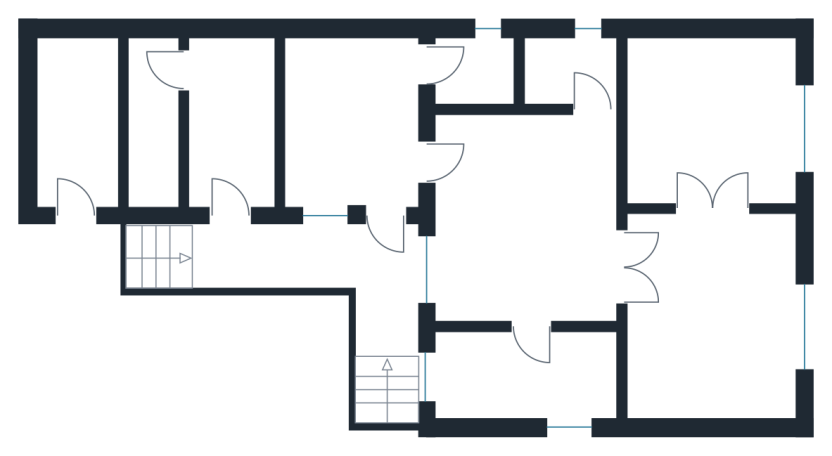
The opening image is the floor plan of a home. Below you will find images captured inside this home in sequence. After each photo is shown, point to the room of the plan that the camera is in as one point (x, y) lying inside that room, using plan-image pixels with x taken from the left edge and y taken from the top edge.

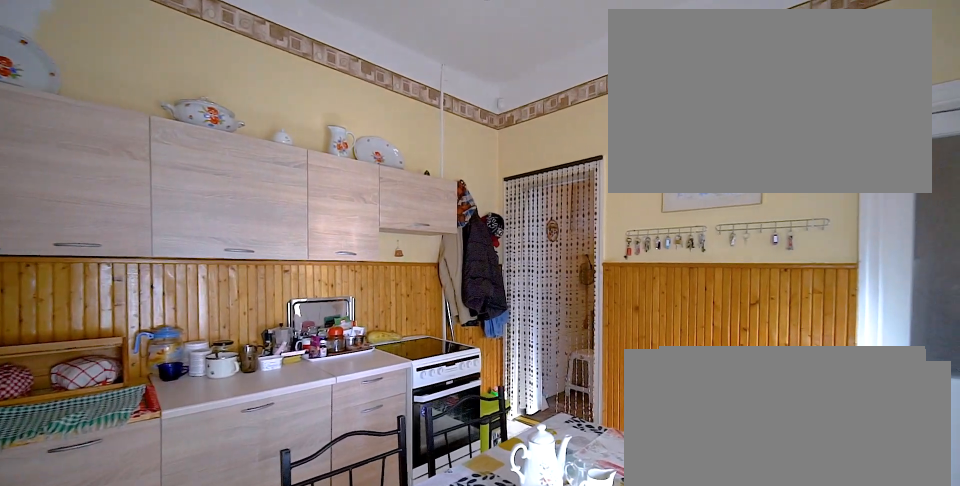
(354, 126)
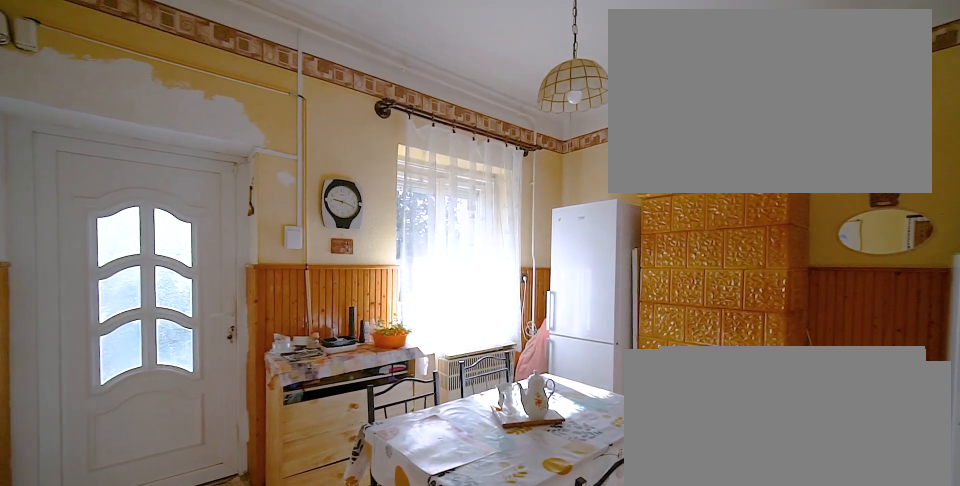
(355, 126)
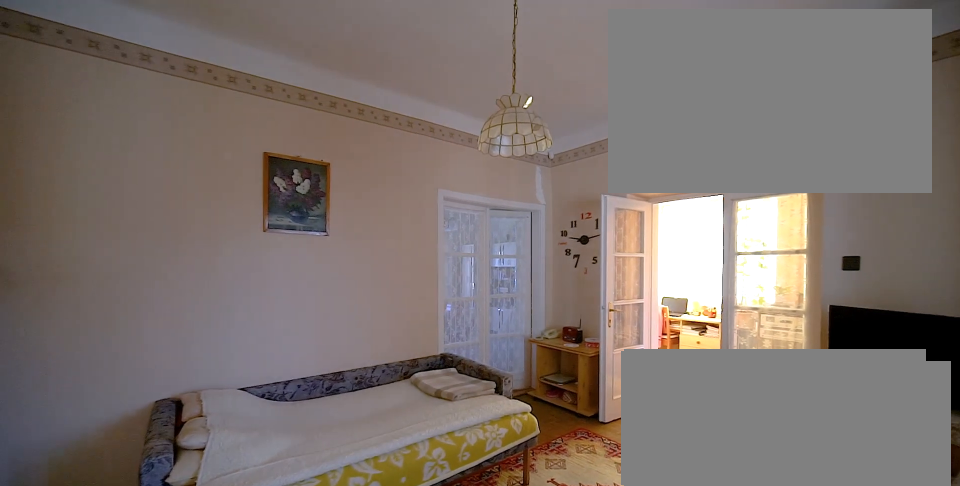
(529, 230)
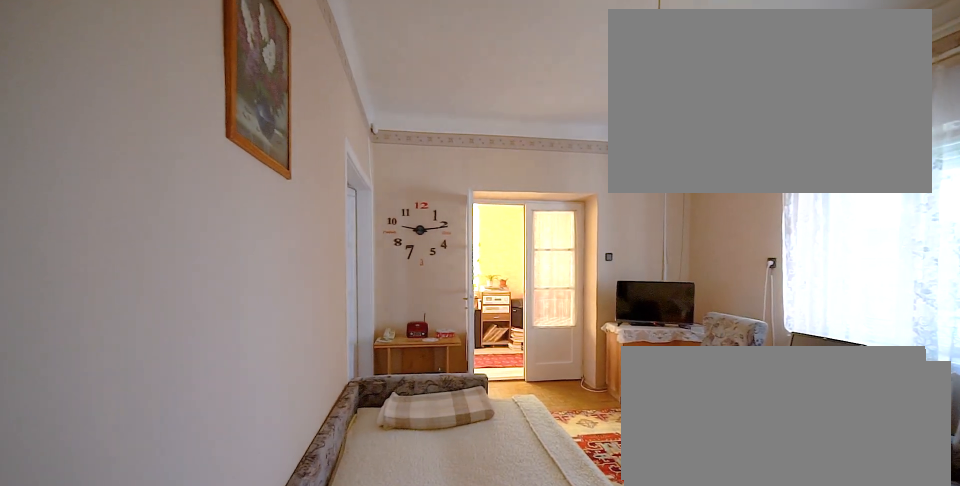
(528, 230)
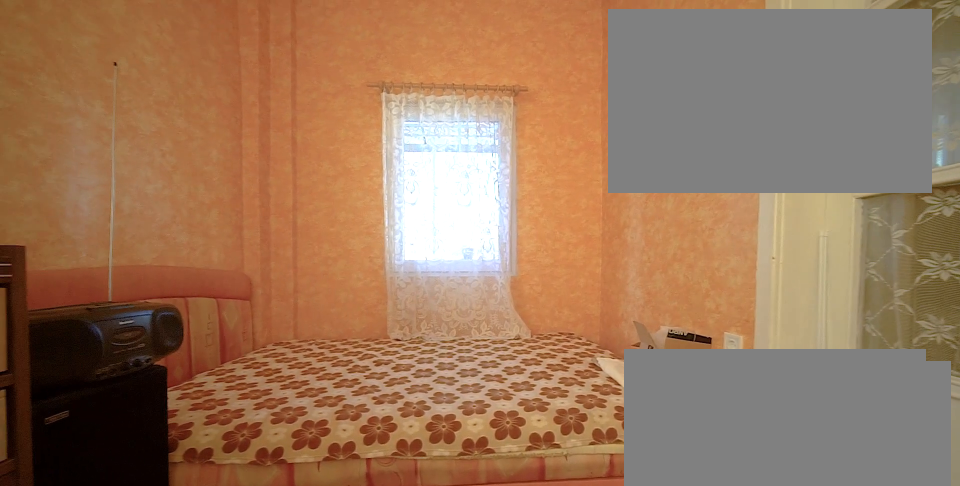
(529, 382)
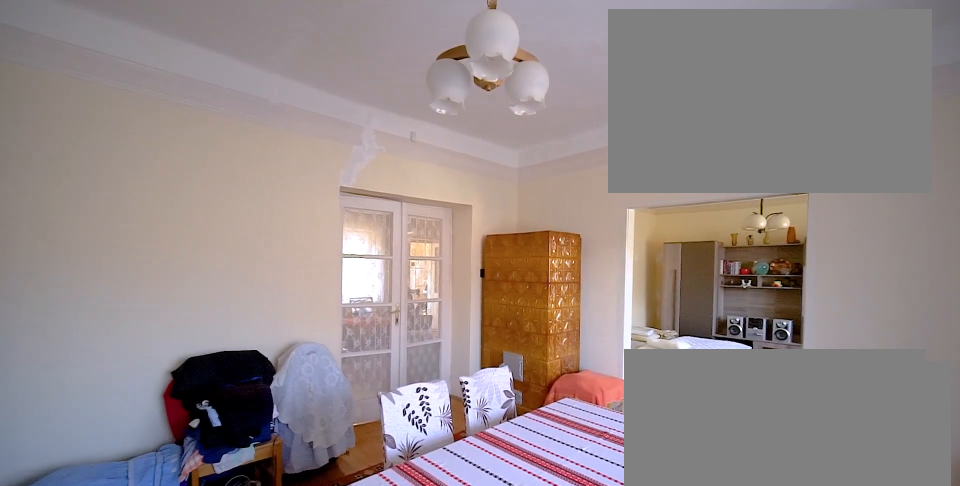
(713, 321)
